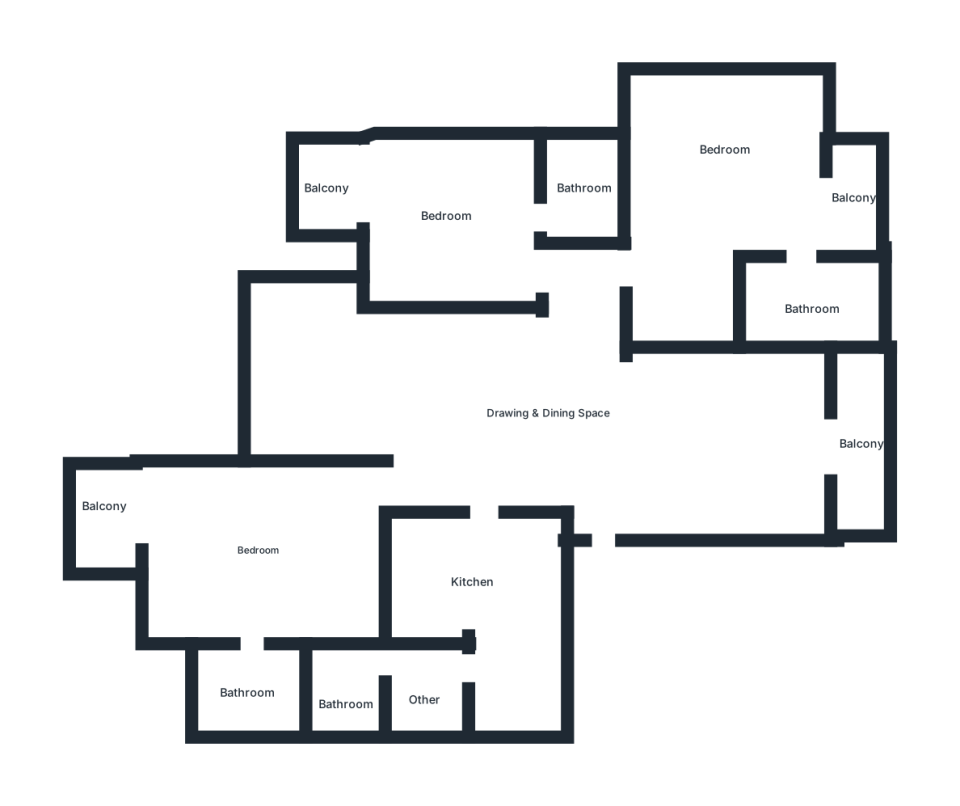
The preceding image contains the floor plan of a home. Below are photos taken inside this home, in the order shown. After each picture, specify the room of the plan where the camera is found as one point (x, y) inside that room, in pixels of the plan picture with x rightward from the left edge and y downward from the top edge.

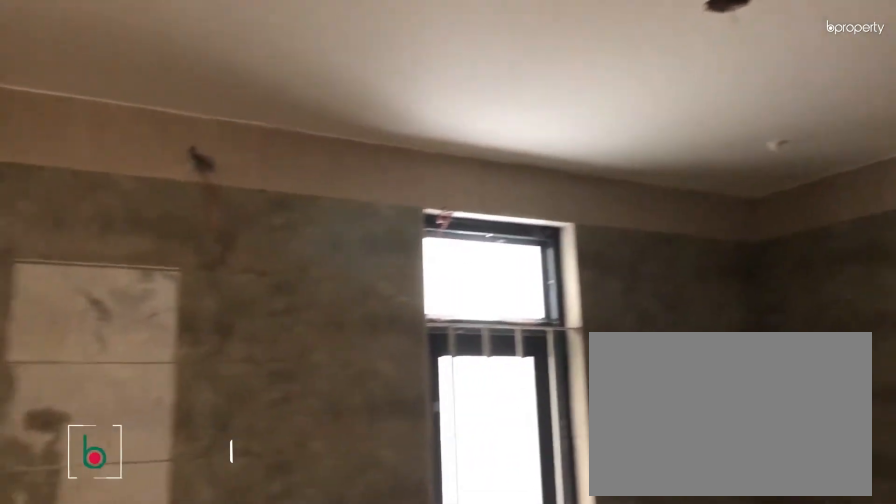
(264, 683)
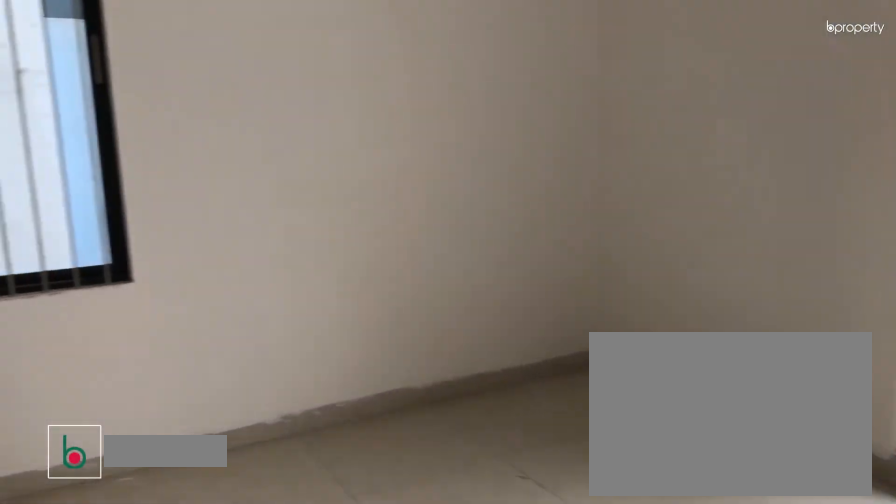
(731, 195)
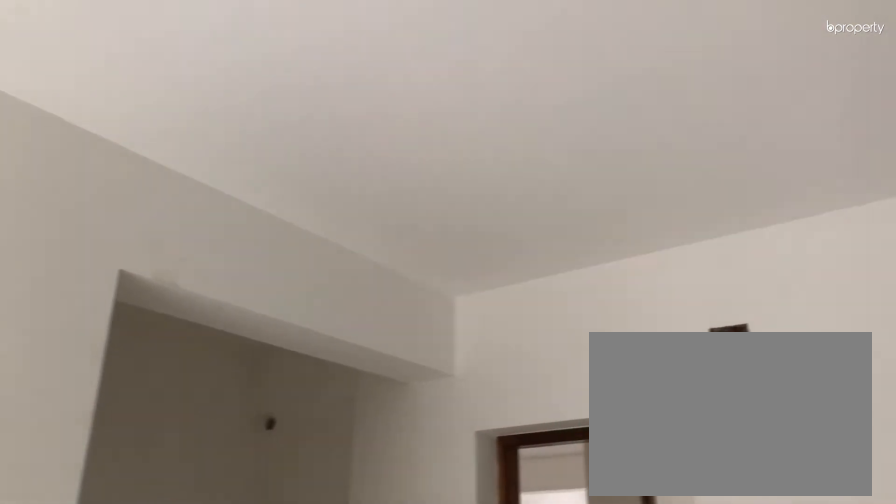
(732, 194)
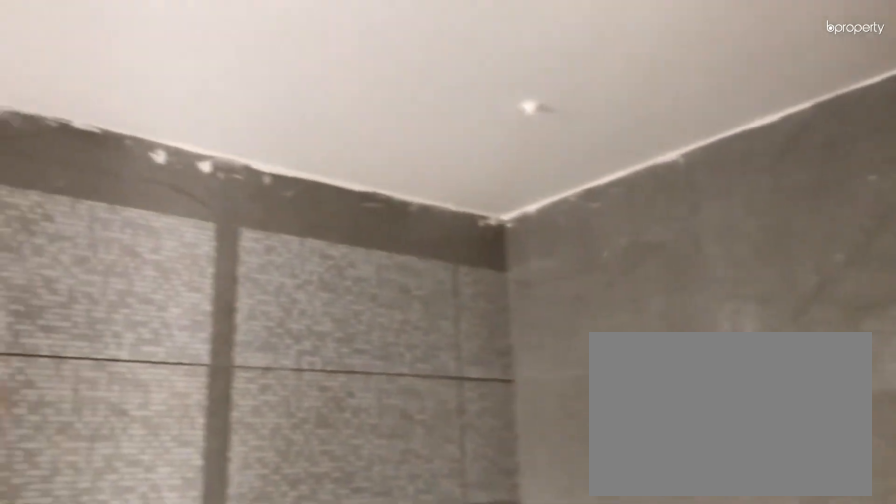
(802, 308)
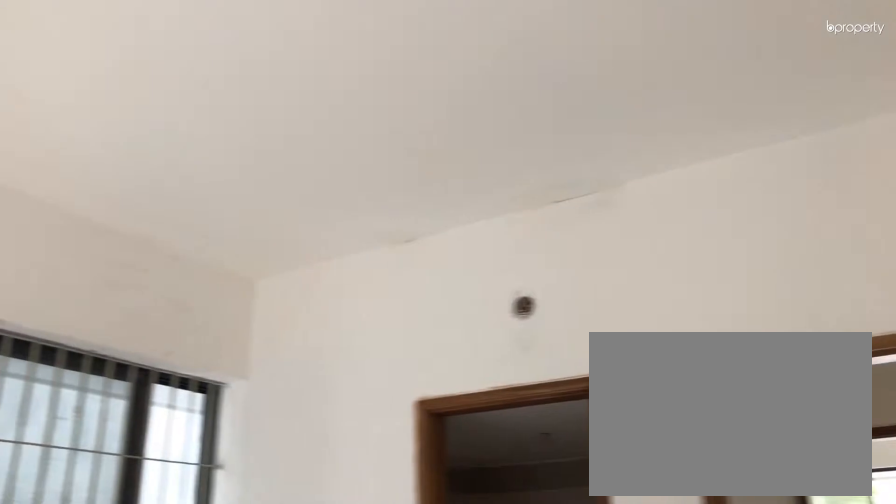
(474, 221)
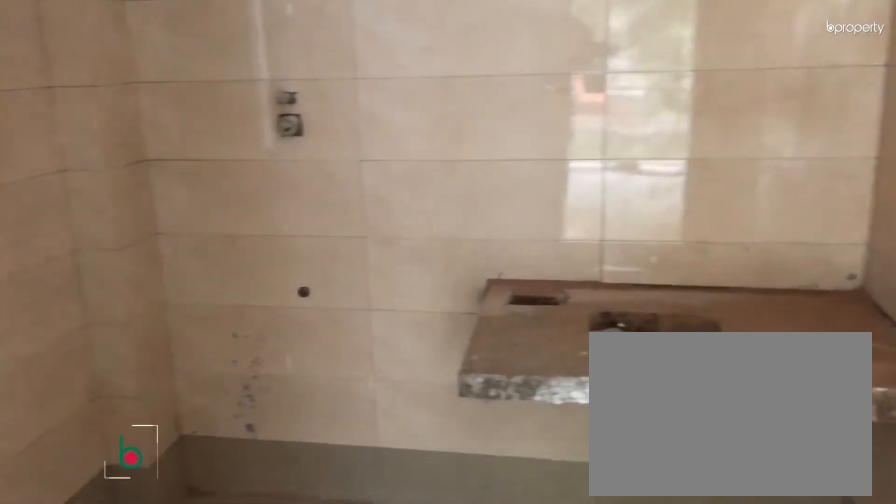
(594, 193)
